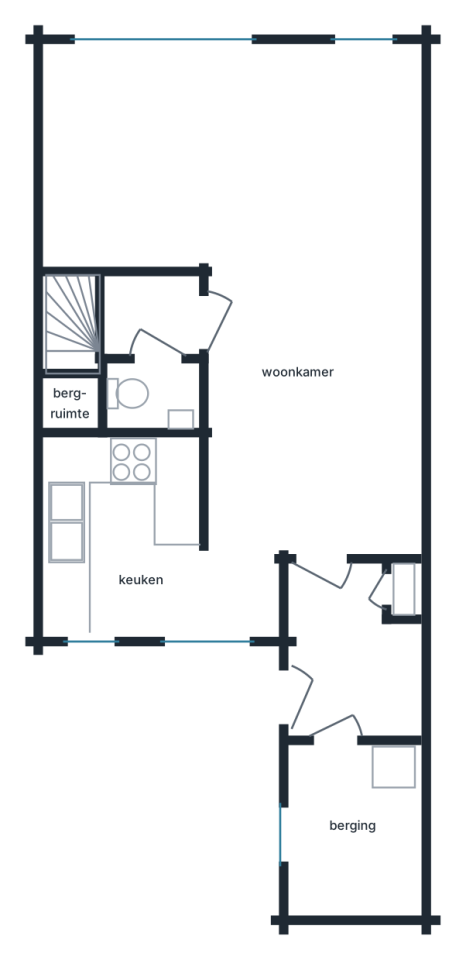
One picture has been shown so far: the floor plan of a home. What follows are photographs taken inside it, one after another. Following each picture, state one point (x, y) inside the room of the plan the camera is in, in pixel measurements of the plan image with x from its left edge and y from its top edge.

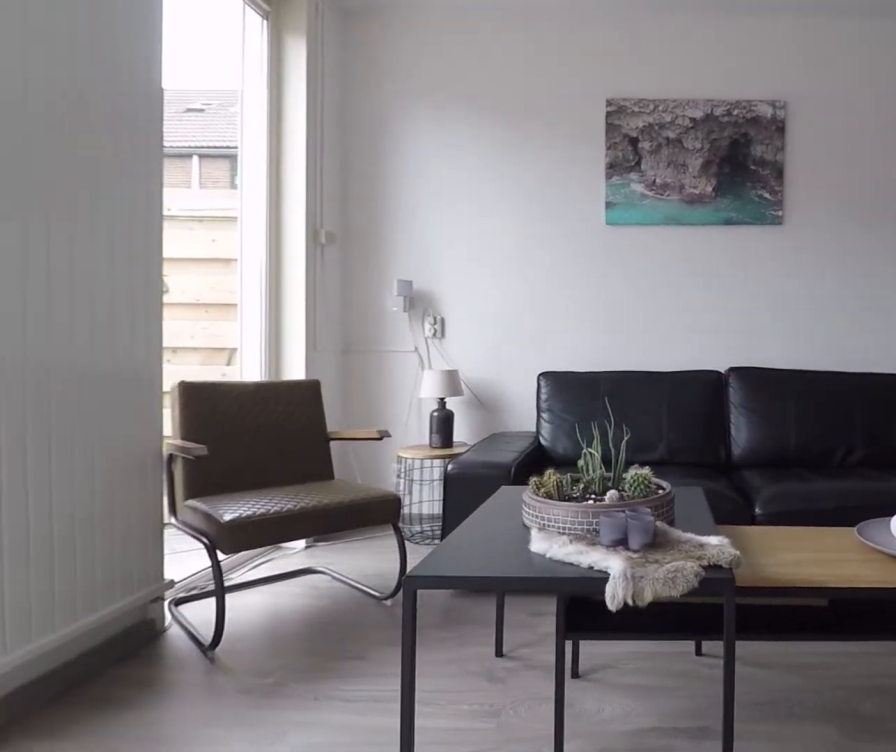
(71, 232)
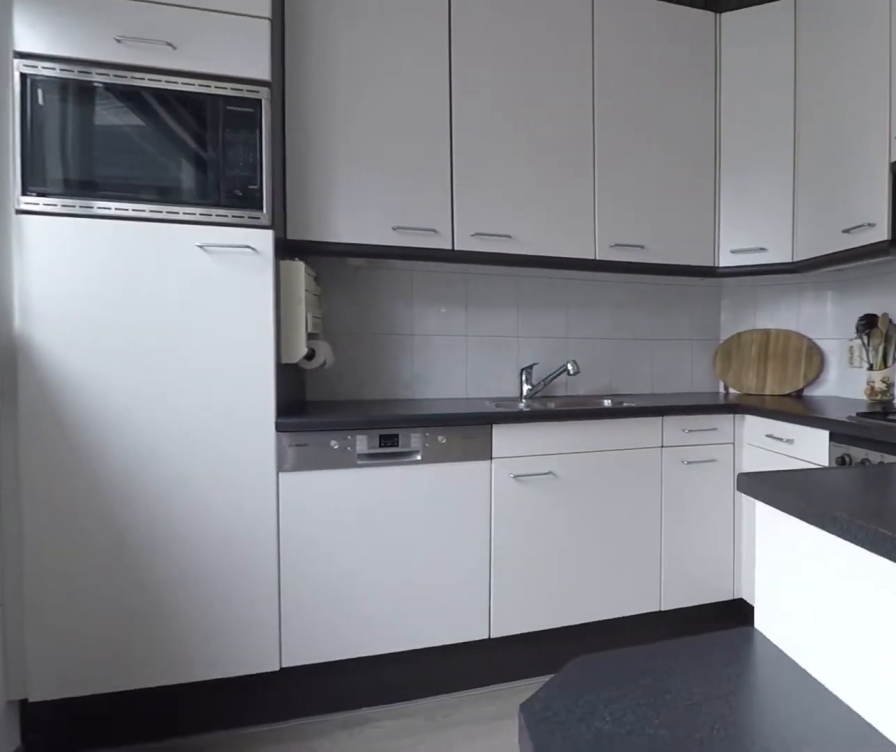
(142, 546)
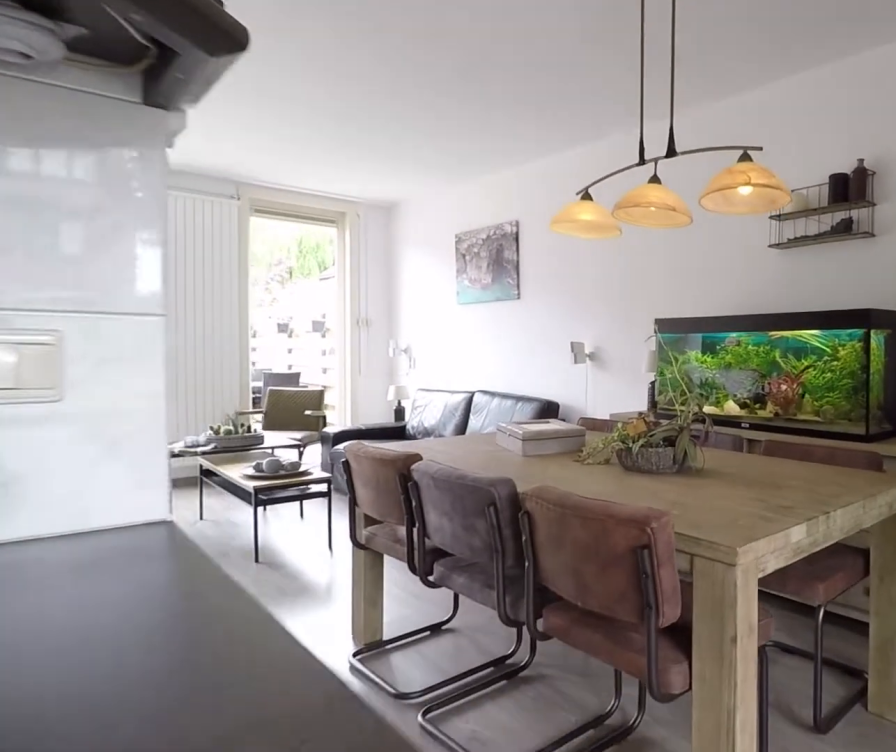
(142, 546)
